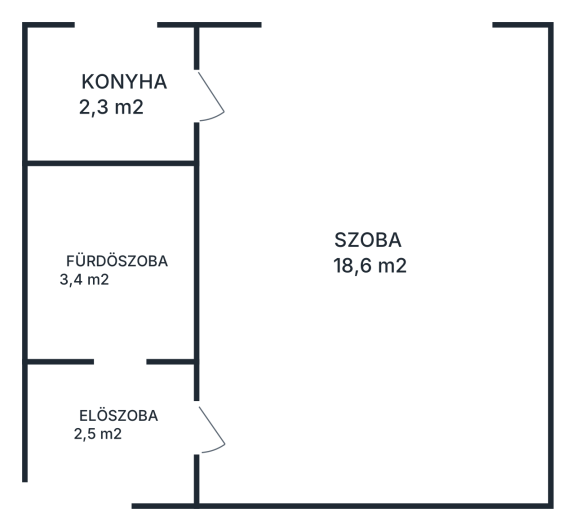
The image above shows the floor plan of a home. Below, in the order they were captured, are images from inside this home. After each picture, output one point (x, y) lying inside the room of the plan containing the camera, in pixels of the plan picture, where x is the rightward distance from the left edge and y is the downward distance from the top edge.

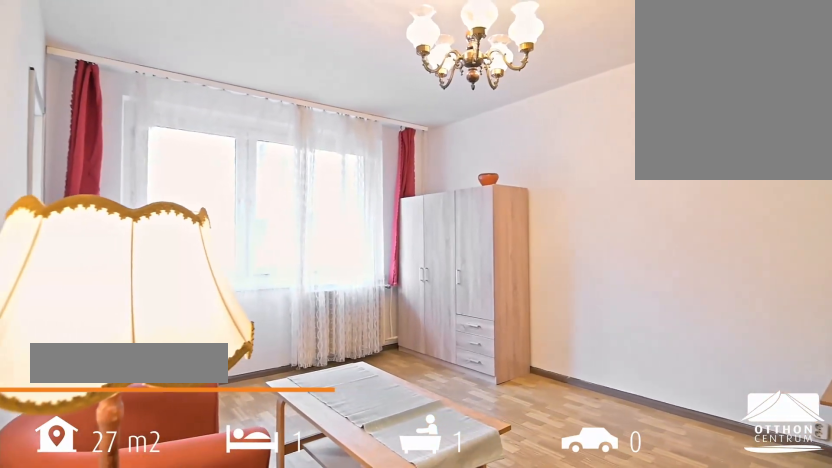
(384, 265)
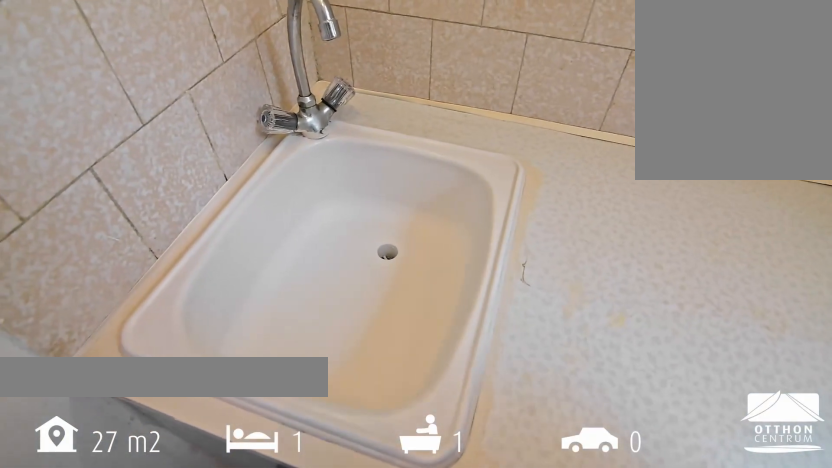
(115, 100)
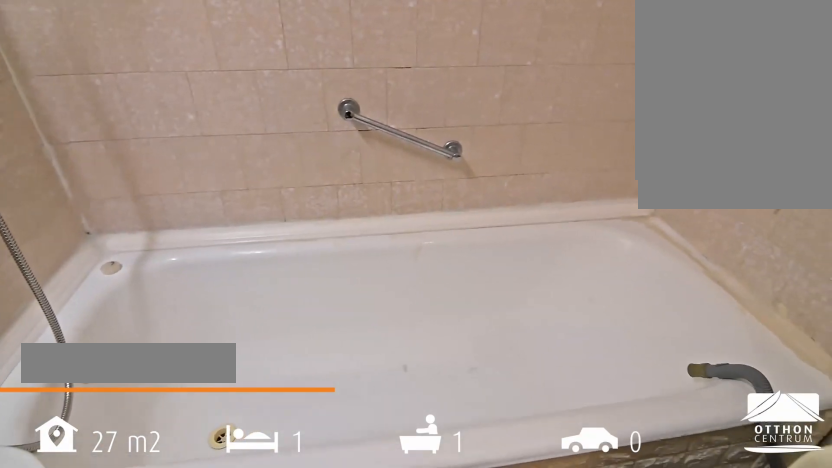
(111, 265)
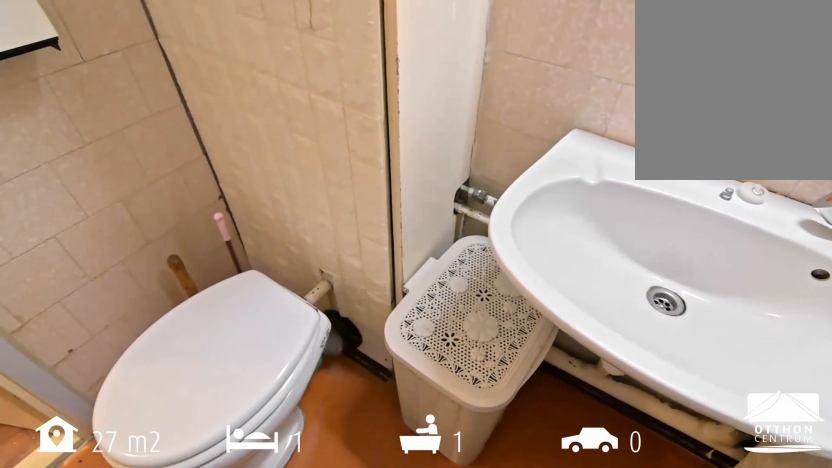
(111, 265)
